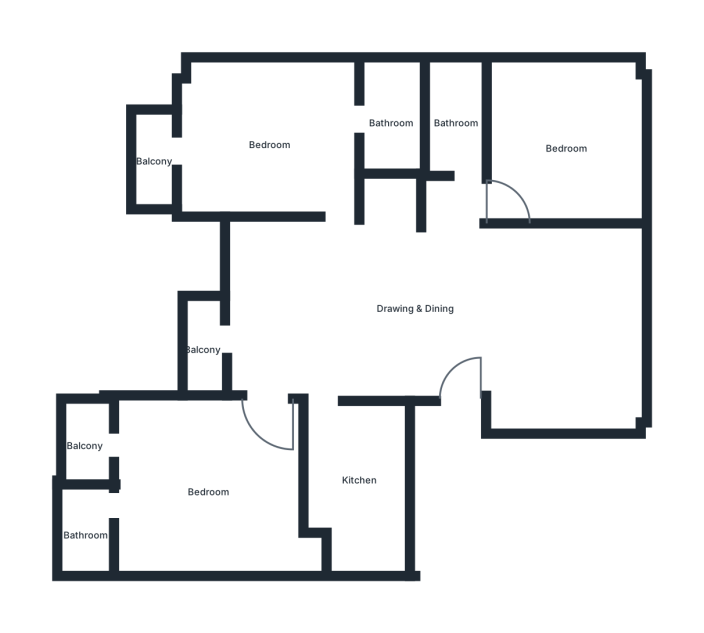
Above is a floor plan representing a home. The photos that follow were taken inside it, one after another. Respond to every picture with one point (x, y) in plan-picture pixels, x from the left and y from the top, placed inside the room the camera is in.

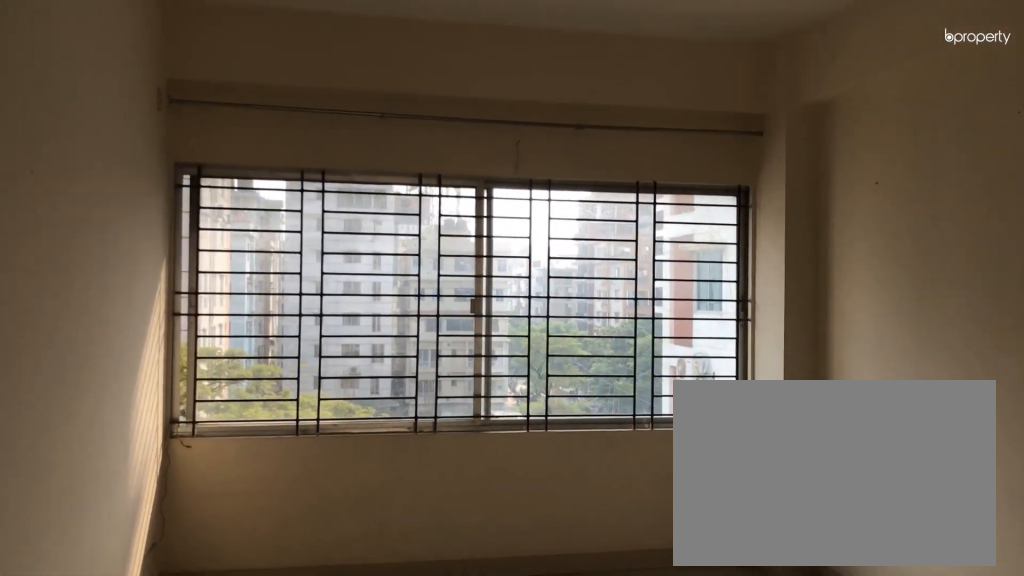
(416, 311)
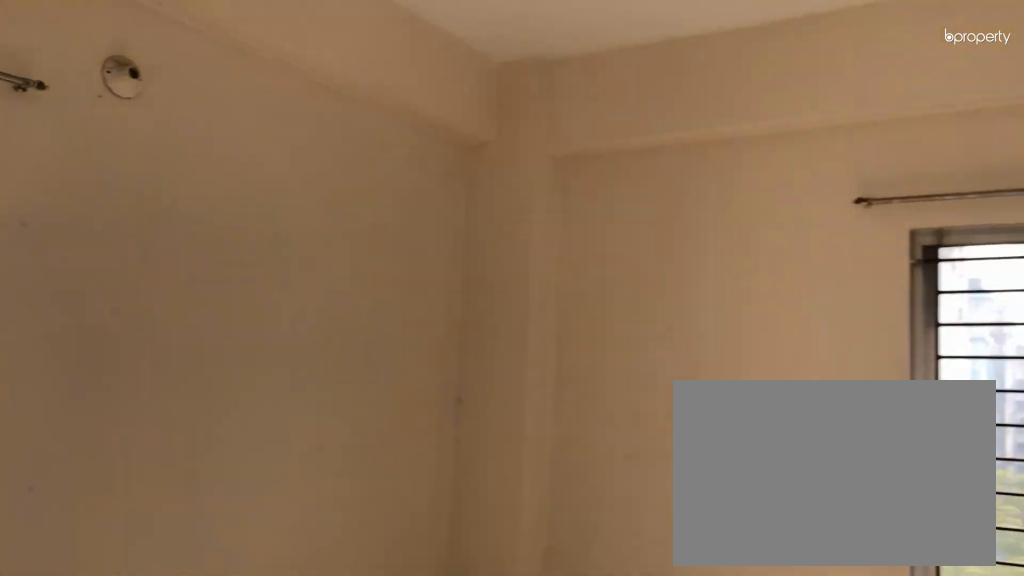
(568, 148)
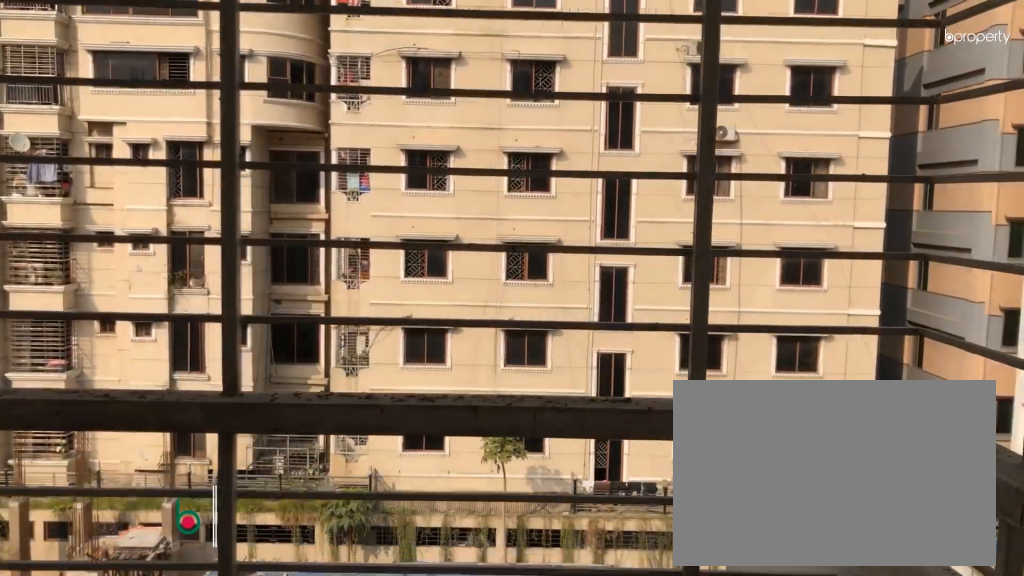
(156, 160)
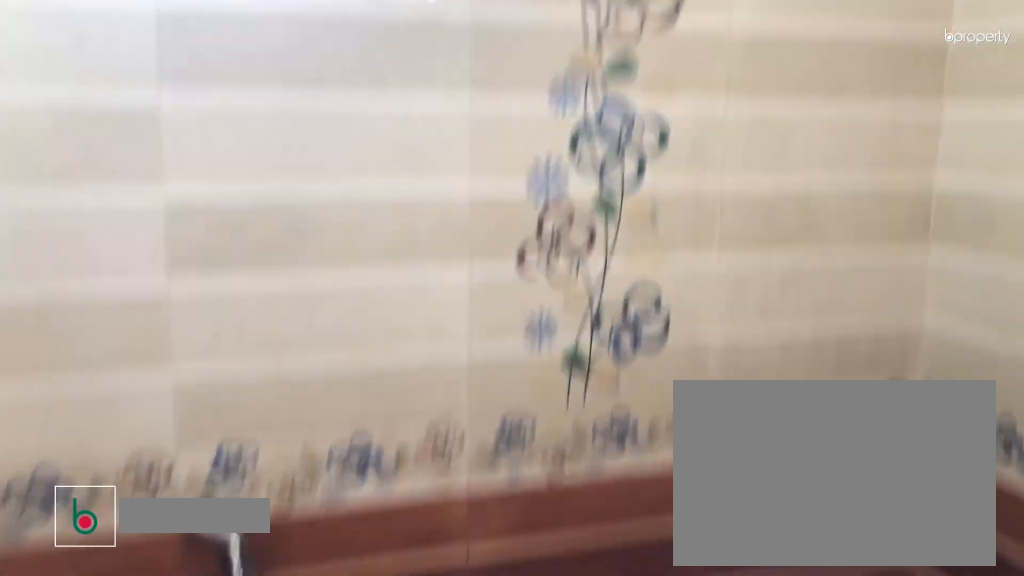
(393, 124)
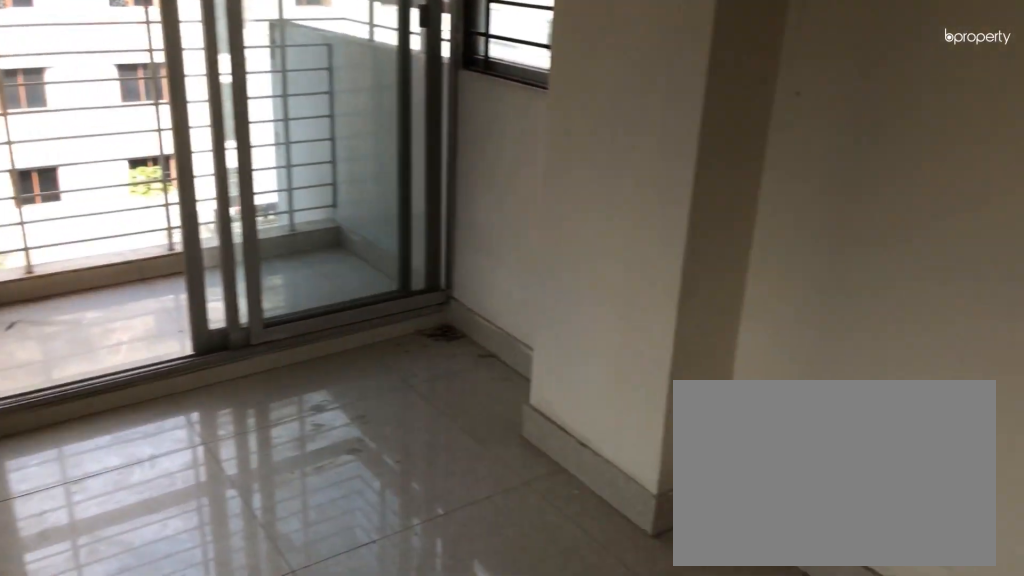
(209, 493)
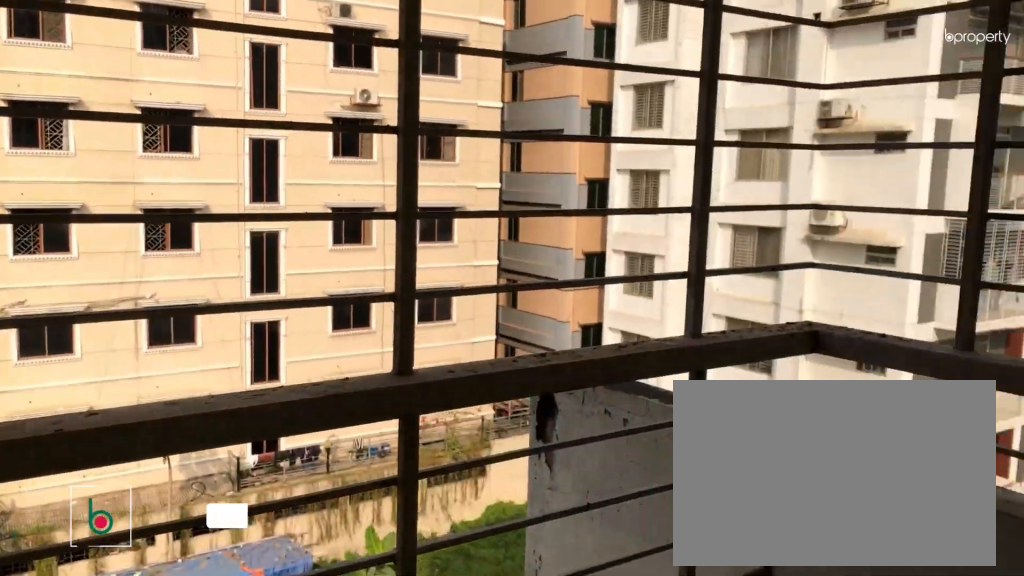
(85, 445)
